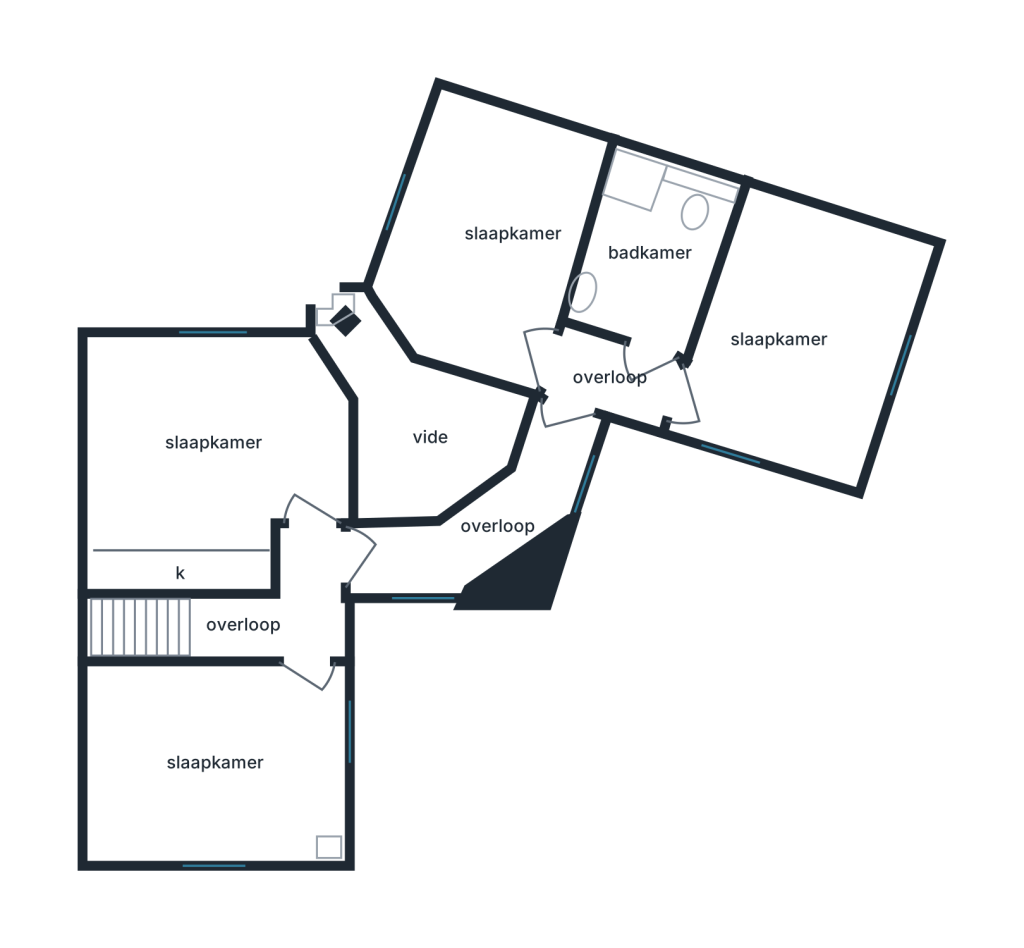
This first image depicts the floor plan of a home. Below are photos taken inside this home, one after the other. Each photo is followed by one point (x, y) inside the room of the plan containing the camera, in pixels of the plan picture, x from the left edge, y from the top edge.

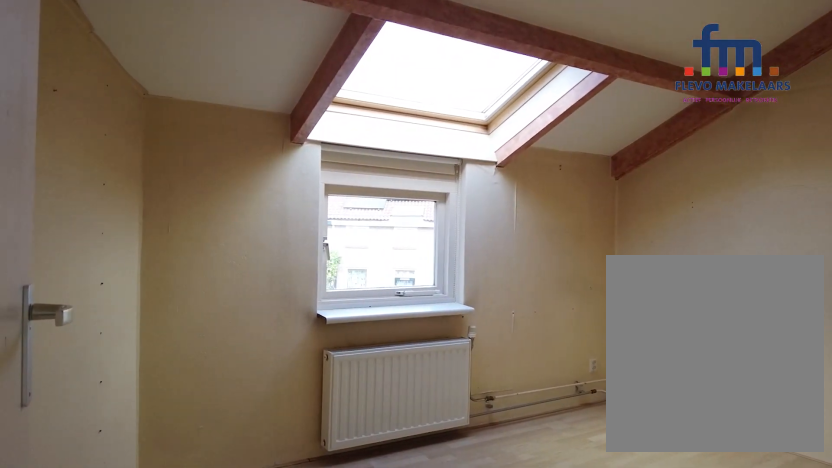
(499, 238)
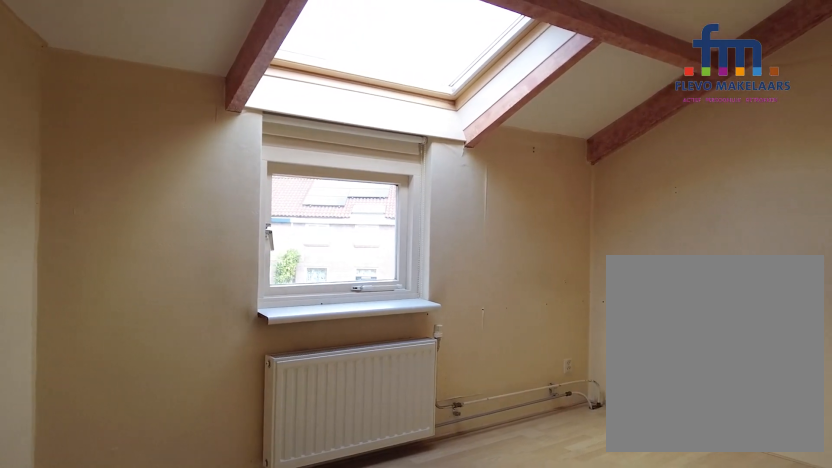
(499, 238)
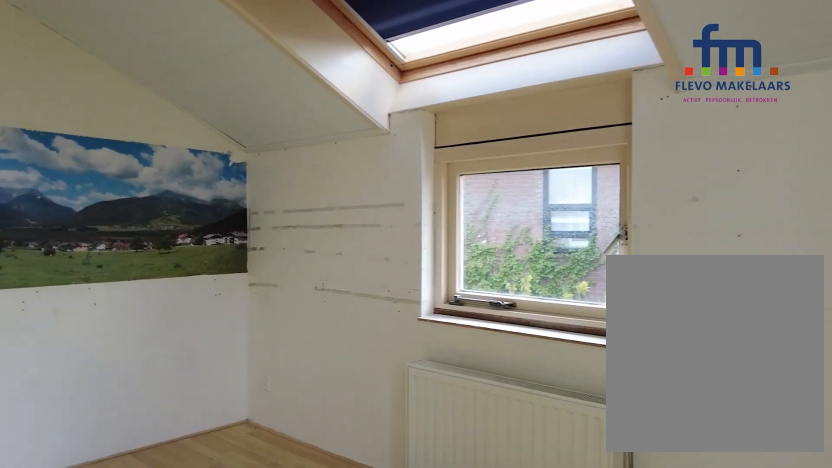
(798, 339)
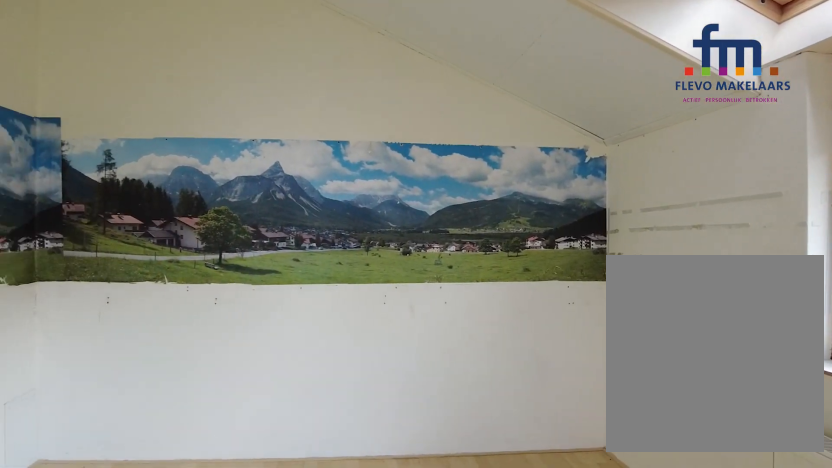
(798, 339)
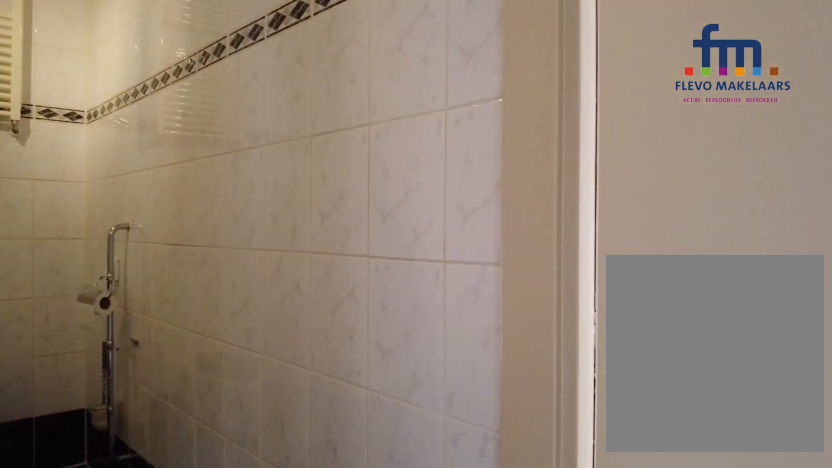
(654, 251)
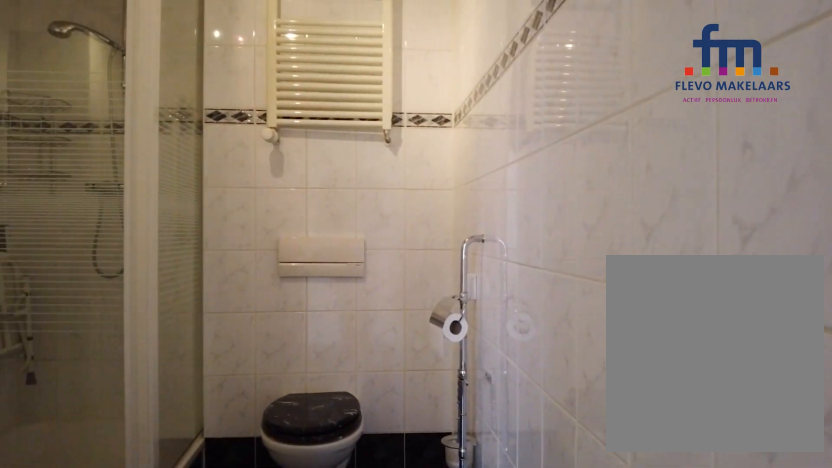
(654, 251)
